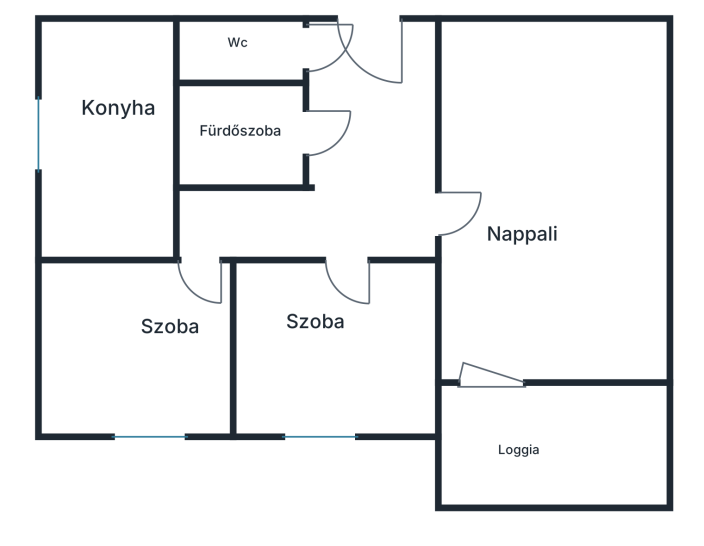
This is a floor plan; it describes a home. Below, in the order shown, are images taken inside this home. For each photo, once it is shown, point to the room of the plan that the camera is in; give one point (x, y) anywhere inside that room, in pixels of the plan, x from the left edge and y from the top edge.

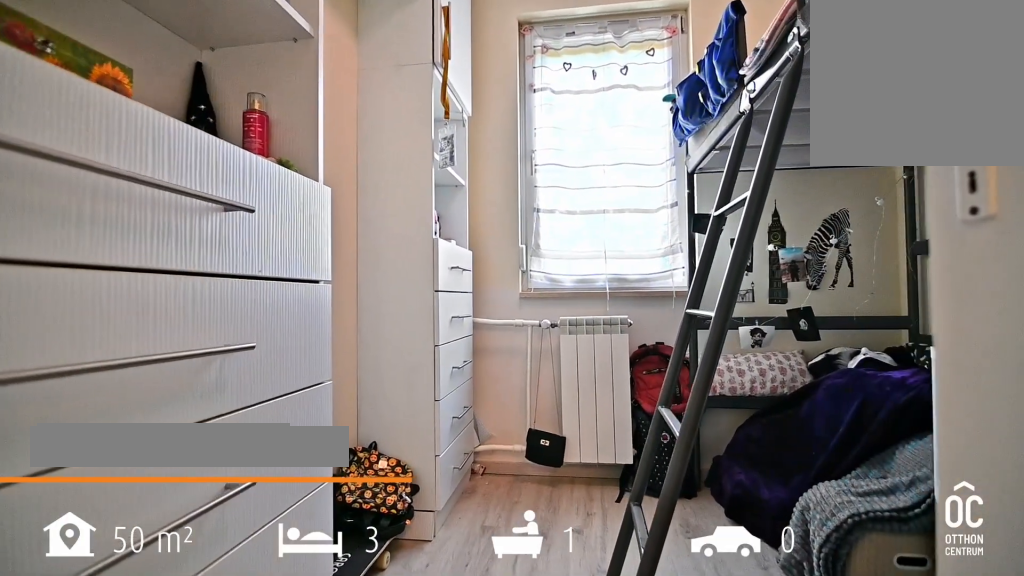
(332, 338)
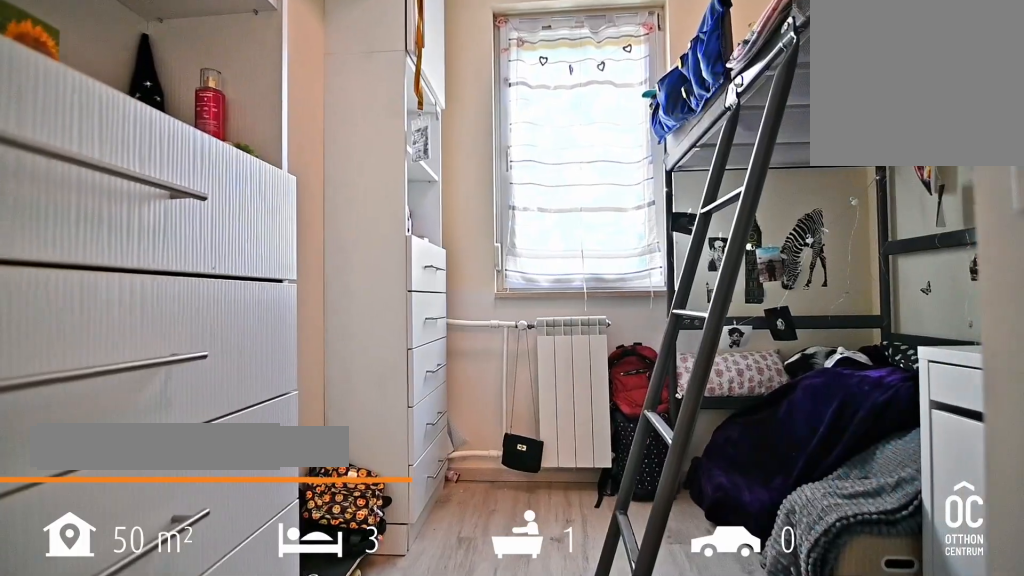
(331, 338)
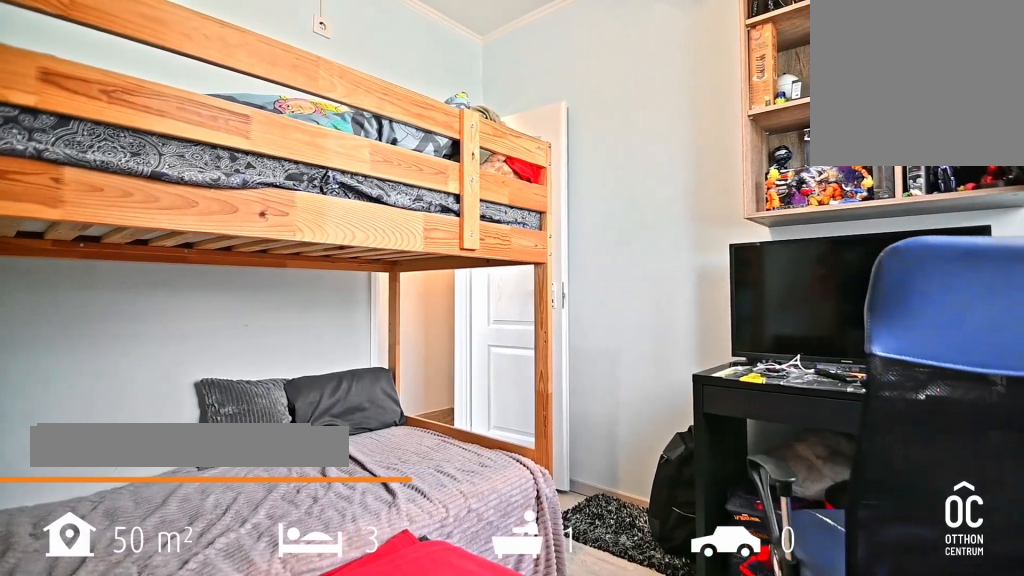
(130, 338)
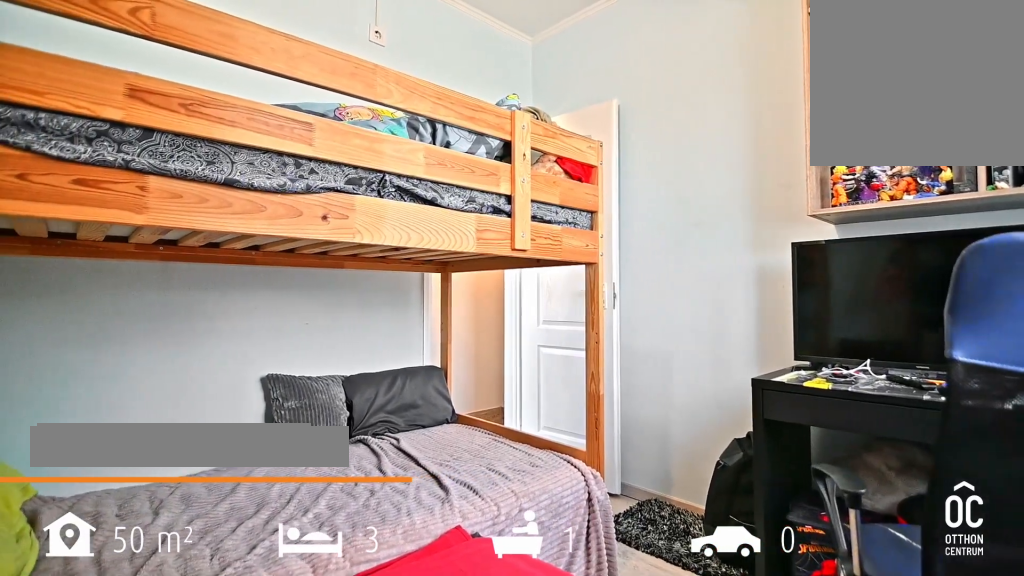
(130, 338)
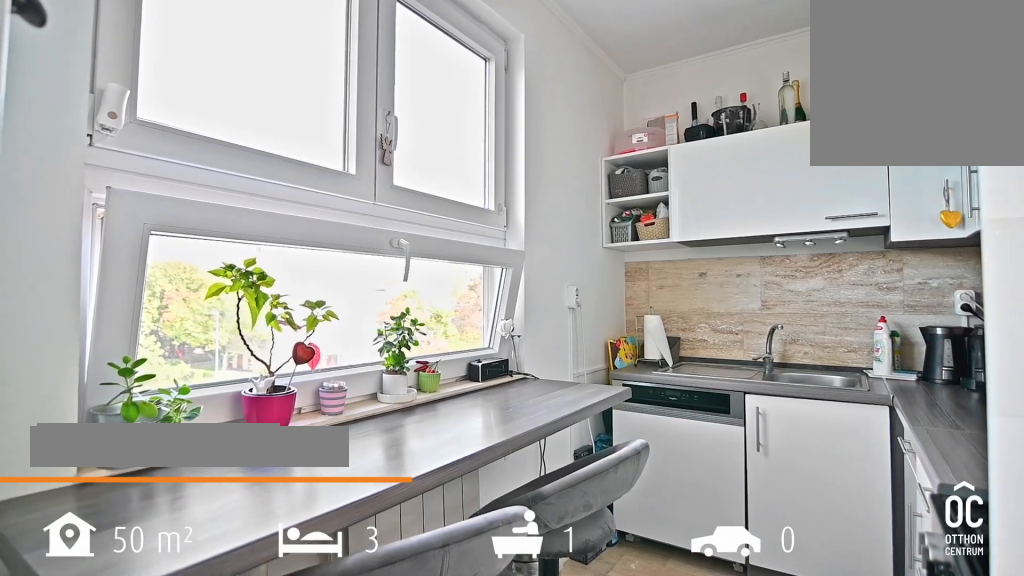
(108, 140)
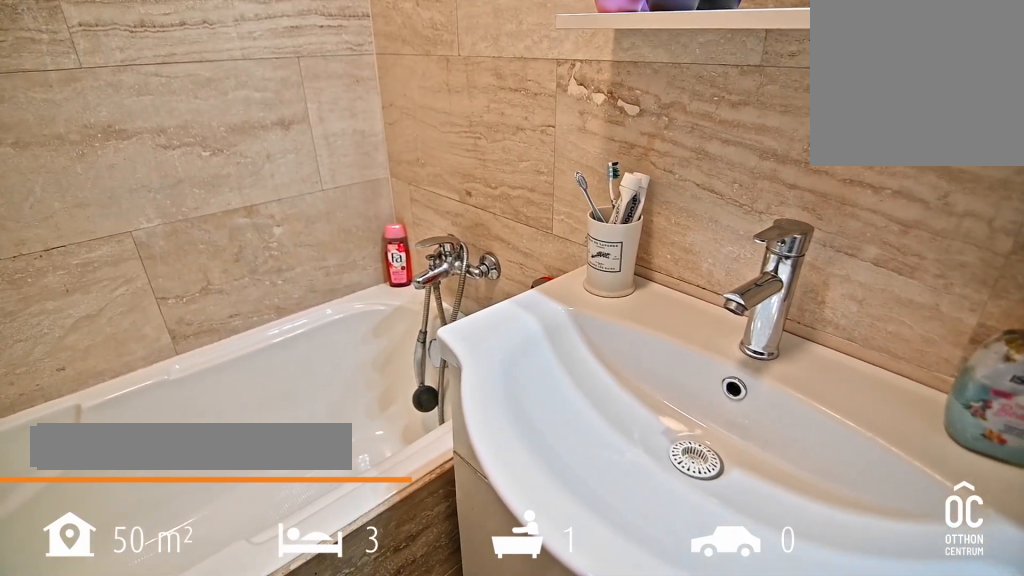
(246, 133)
